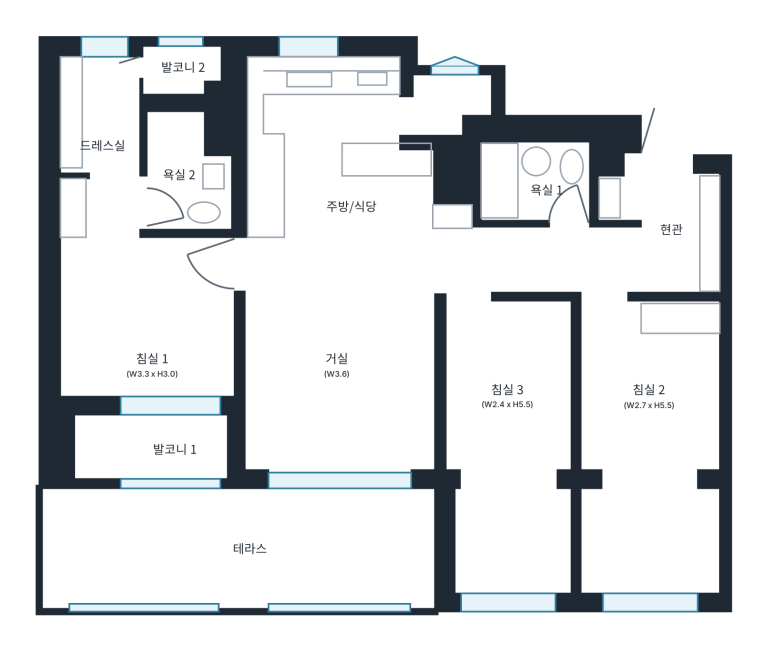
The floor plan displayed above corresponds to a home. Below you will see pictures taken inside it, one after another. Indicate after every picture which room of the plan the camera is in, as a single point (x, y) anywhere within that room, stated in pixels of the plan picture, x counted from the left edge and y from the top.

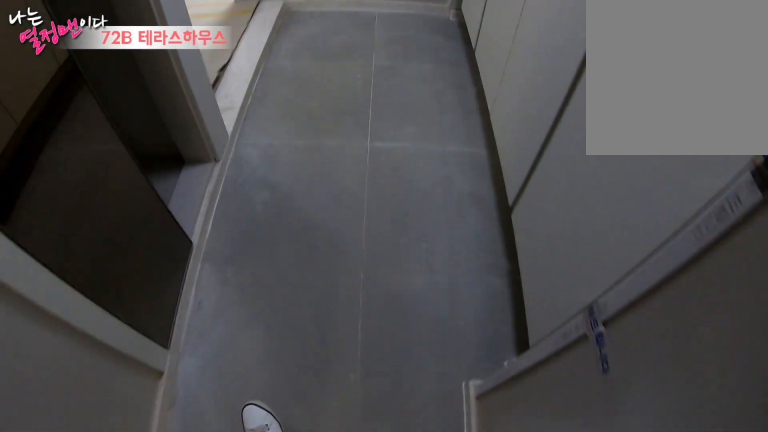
(676, 228)
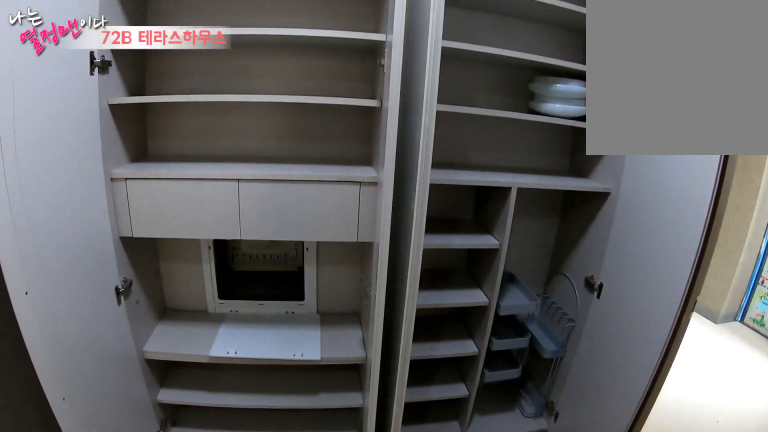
(676, 229)
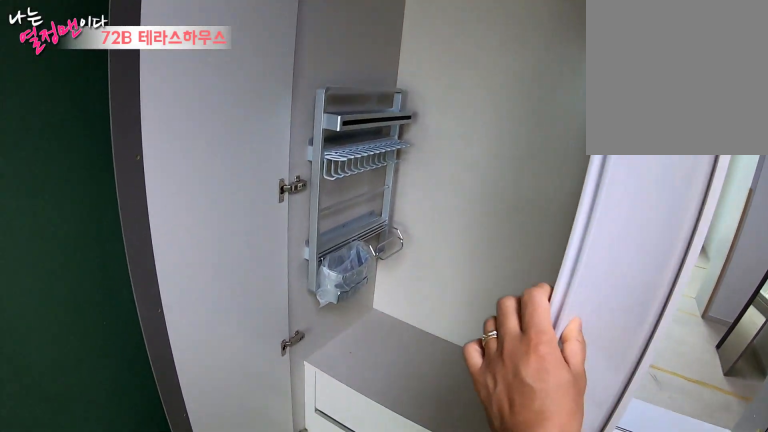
(651, 409)
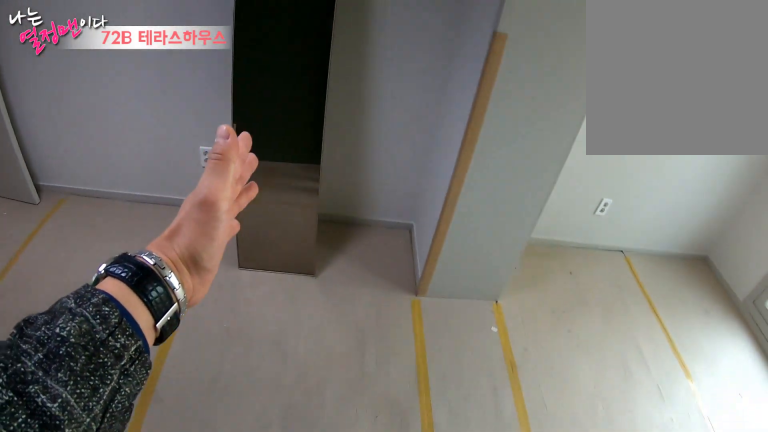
(650, 409)
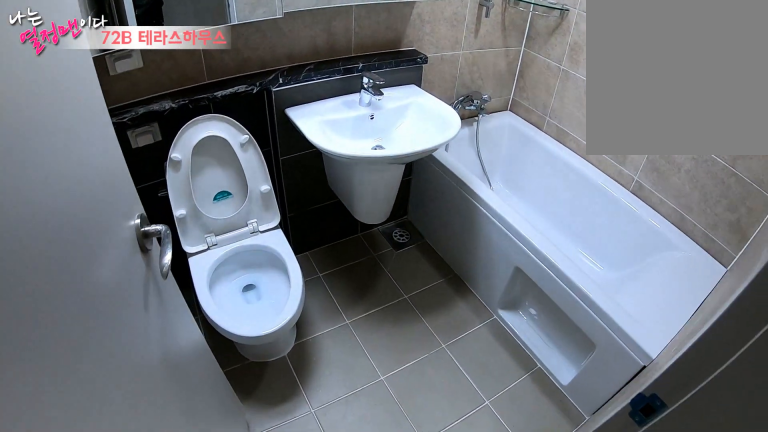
(540, 183)
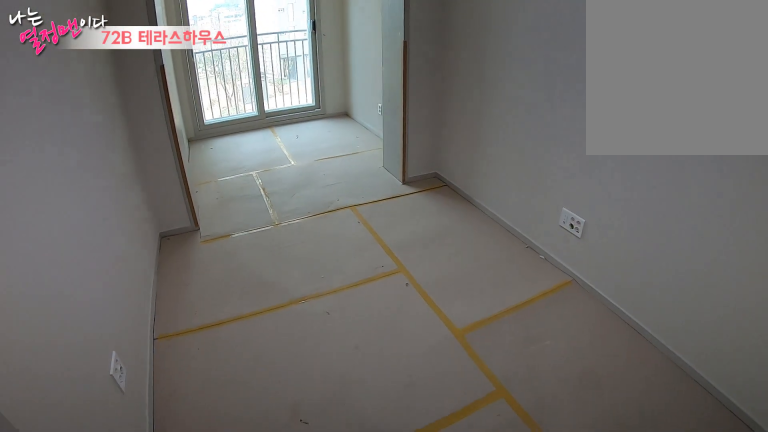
(510, 403)
